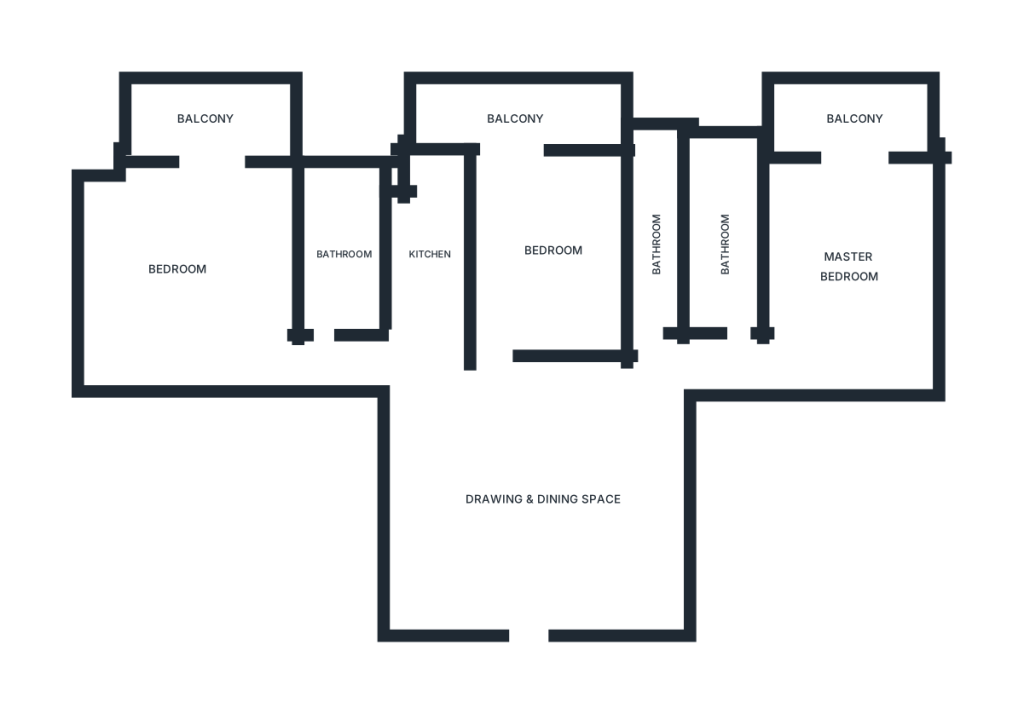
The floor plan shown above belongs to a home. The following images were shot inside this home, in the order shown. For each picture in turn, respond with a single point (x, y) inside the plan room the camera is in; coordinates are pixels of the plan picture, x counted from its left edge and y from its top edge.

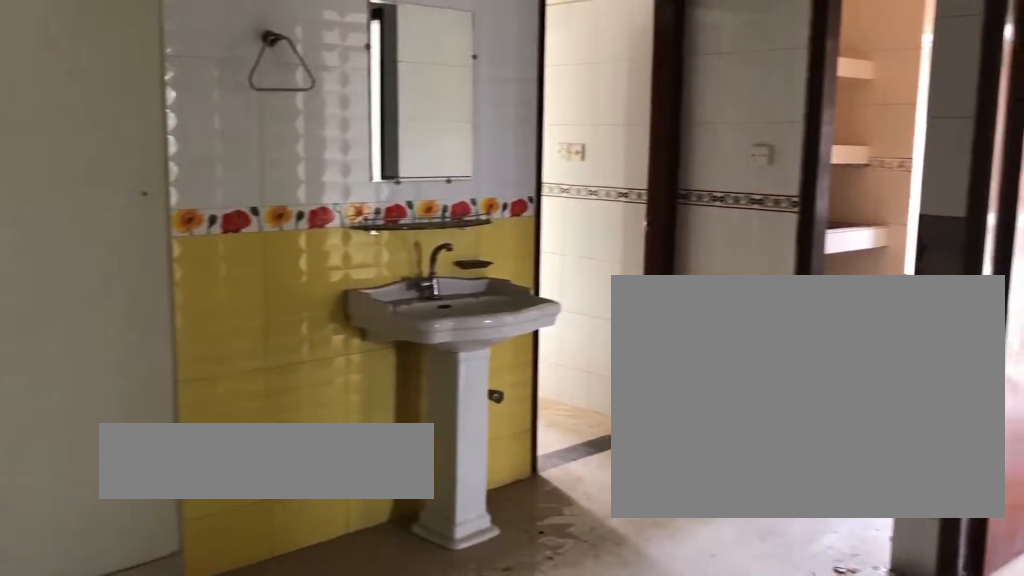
(533, 484)
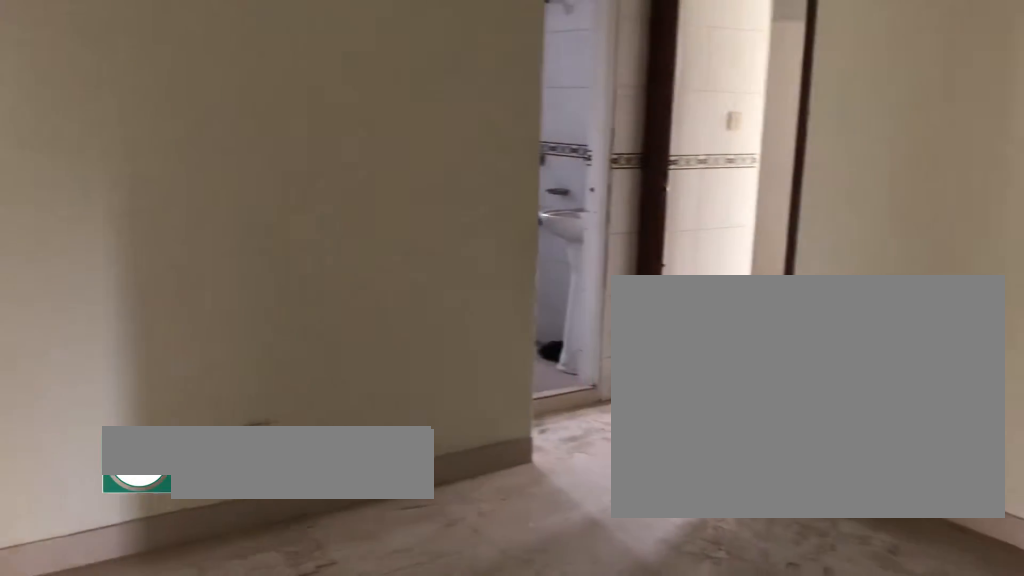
(533, 484)
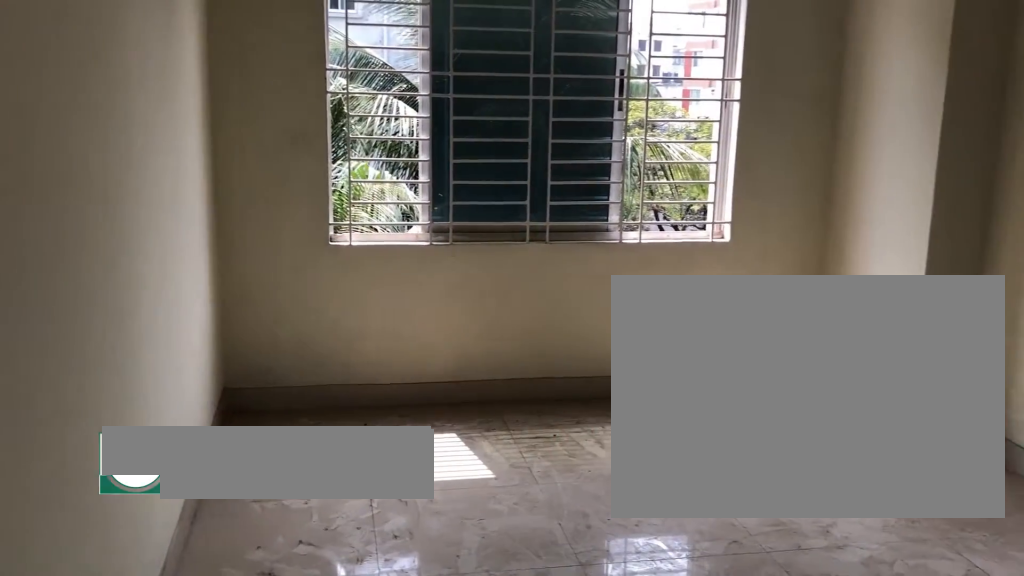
(181, 302)
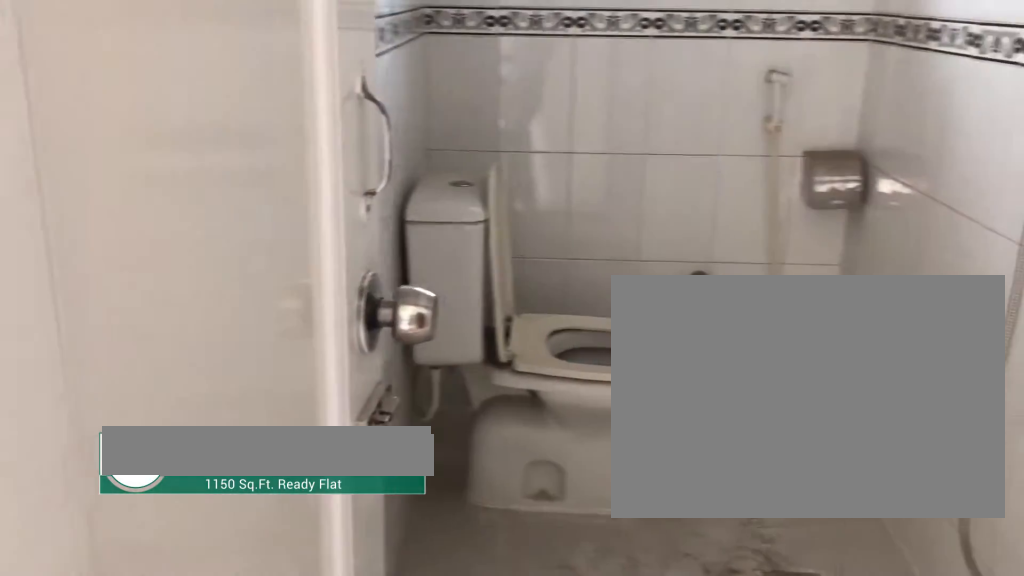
(341, 236)
